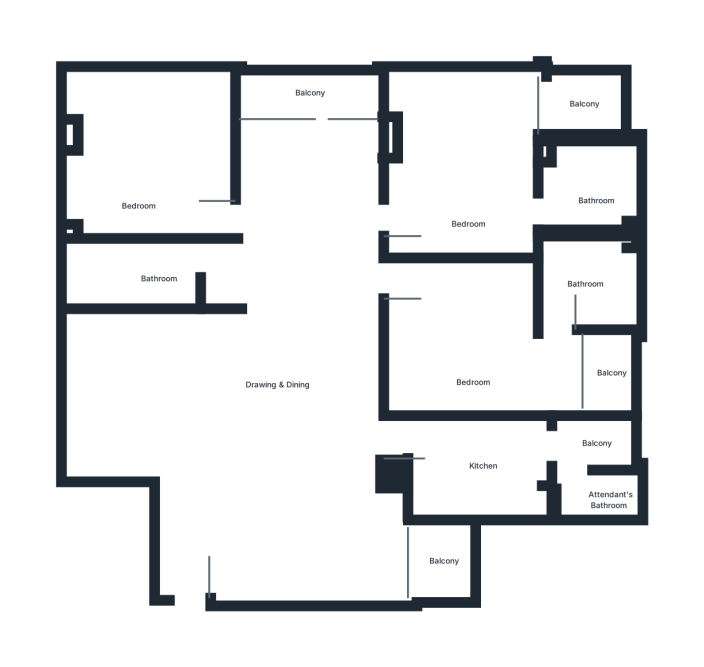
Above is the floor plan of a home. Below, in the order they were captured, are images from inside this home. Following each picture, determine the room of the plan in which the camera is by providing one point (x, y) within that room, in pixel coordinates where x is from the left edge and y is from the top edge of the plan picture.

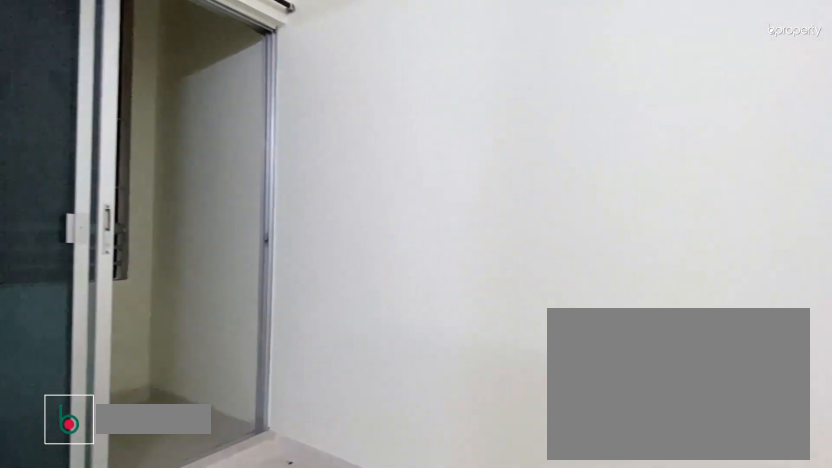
(476, 327)
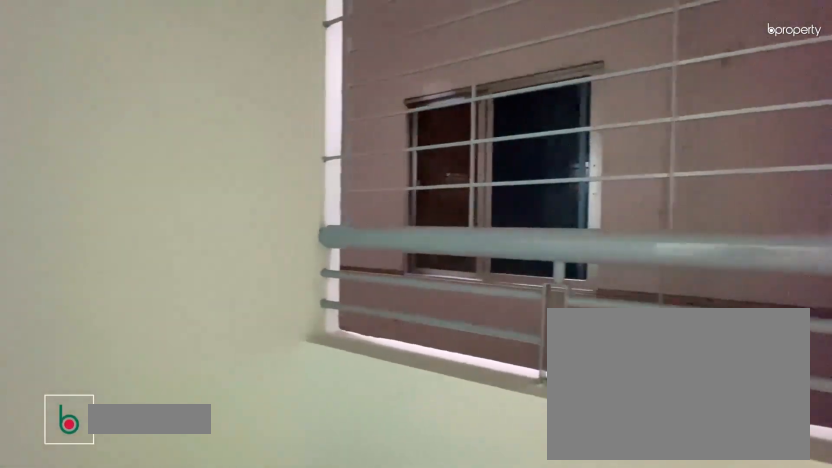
(619, 374)
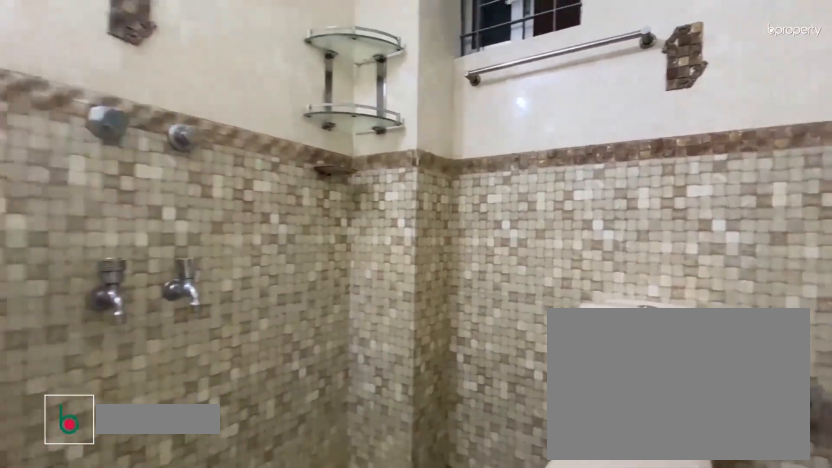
(587, 282)
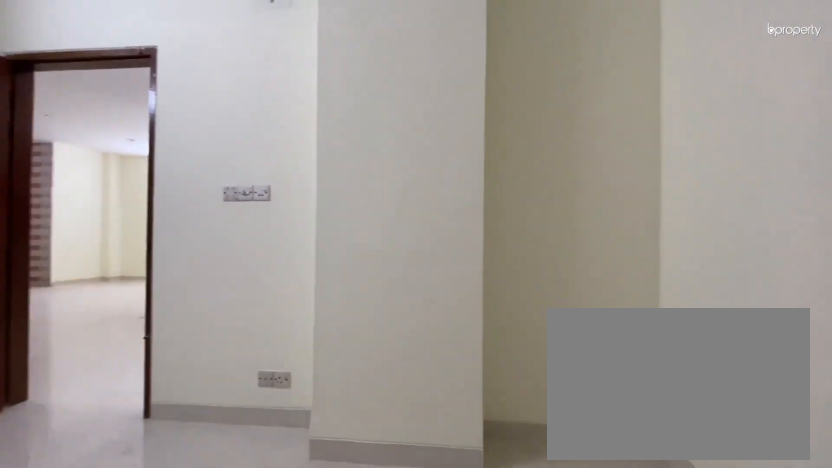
(468, 186)
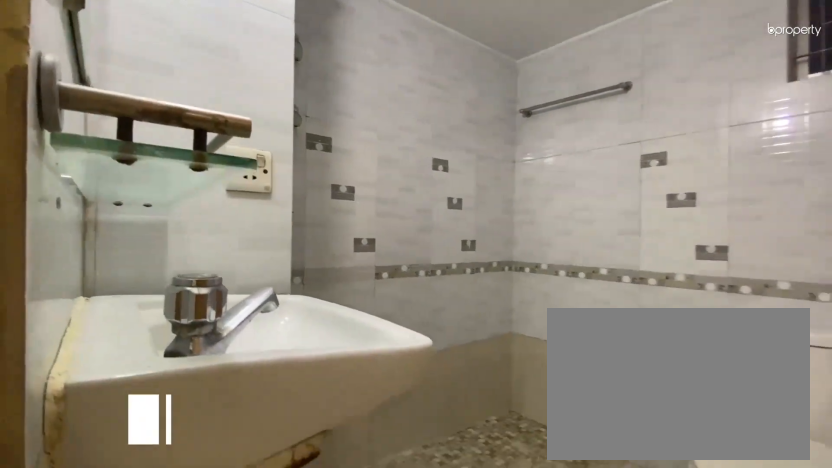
(599, 201)
